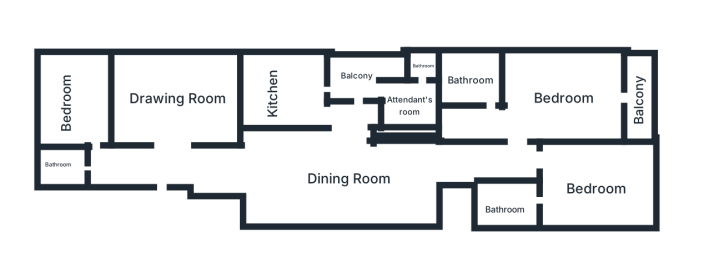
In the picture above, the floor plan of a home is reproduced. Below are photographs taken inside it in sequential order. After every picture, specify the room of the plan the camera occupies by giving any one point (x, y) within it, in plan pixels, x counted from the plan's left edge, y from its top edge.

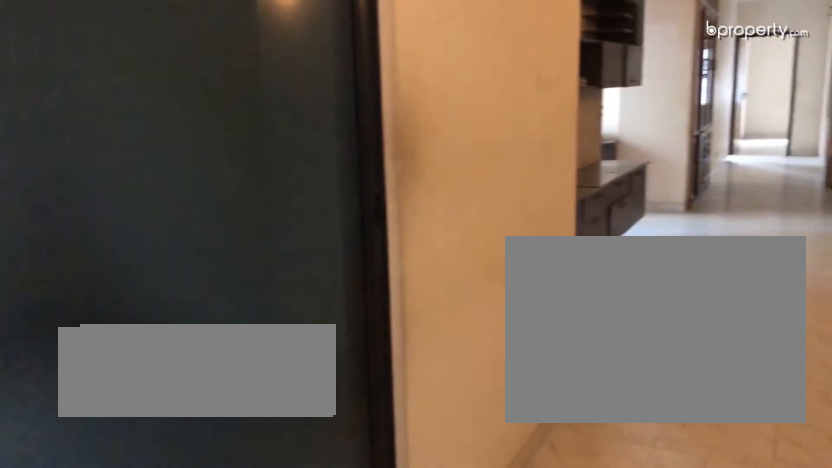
(167, 155)
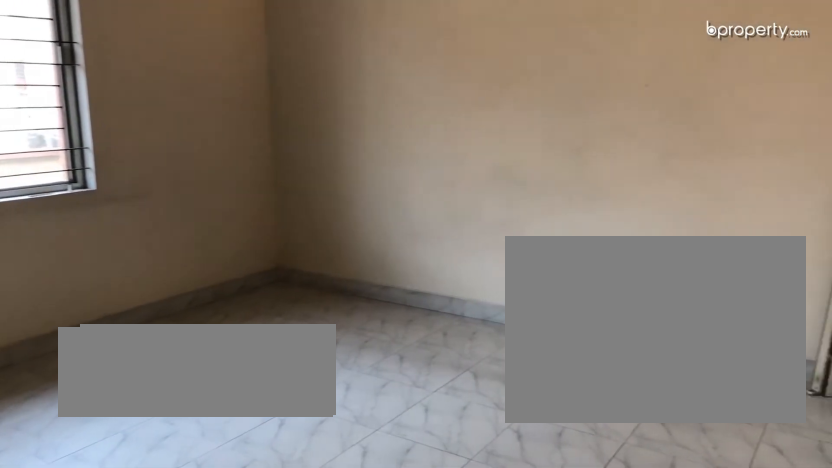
(169, 104)
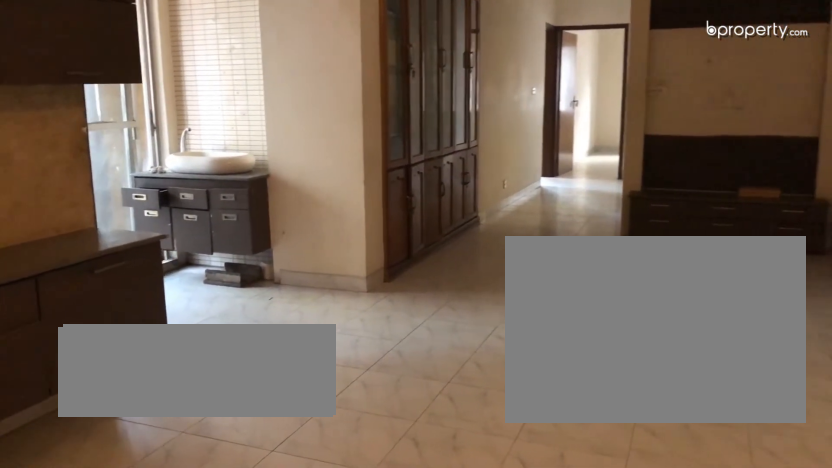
(293, 172)
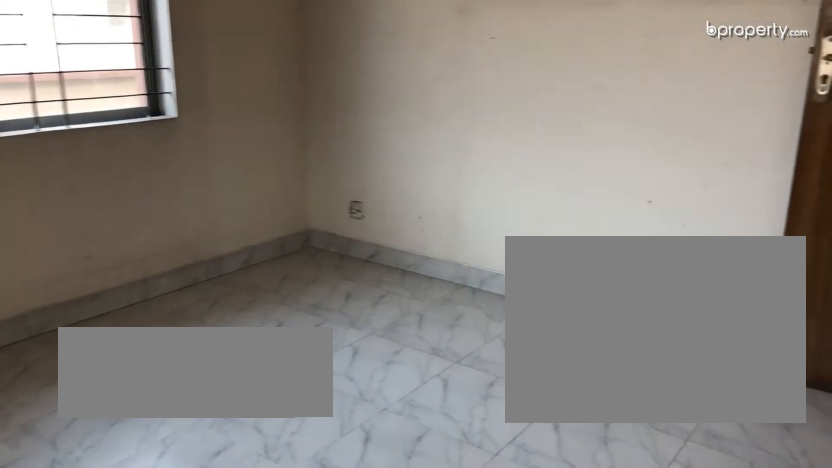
(65, 97)
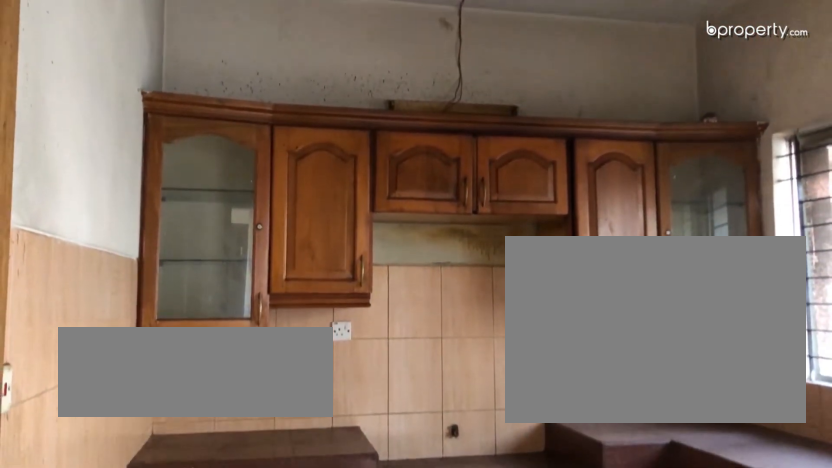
(278, 75)
